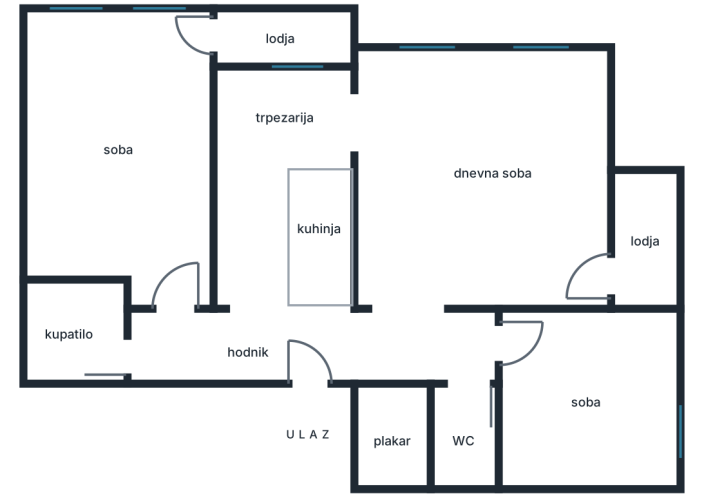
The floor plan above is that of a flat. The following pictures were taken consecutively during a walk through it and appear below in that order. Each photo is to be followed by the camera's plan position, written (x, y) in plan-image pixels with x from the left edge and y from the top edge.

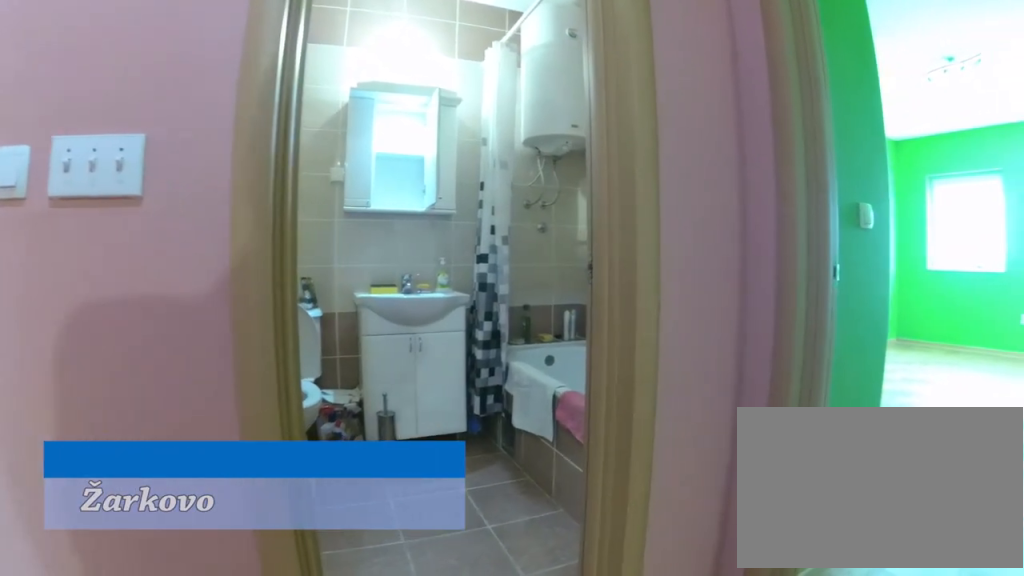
(210, 351)
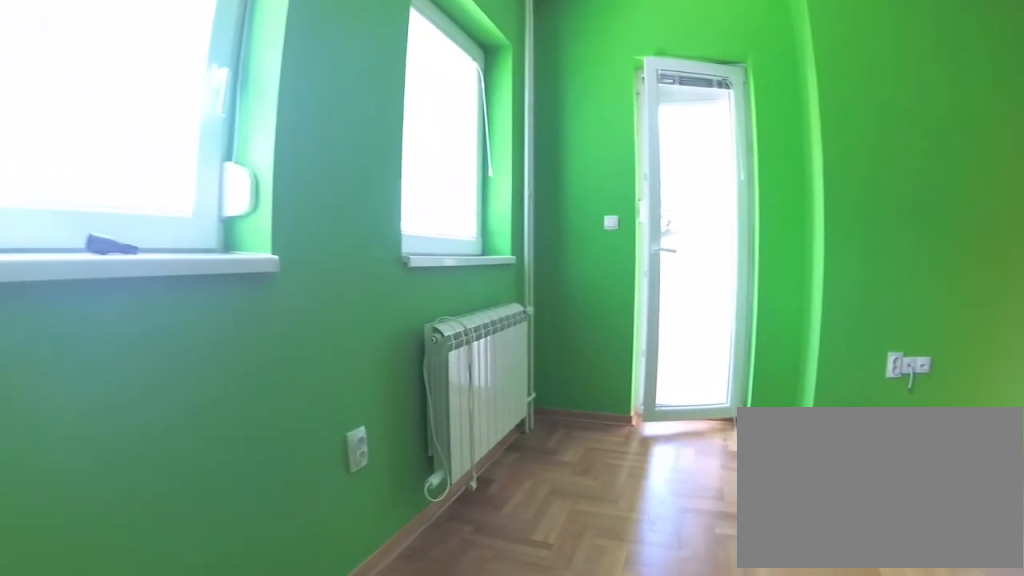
(68, 64)
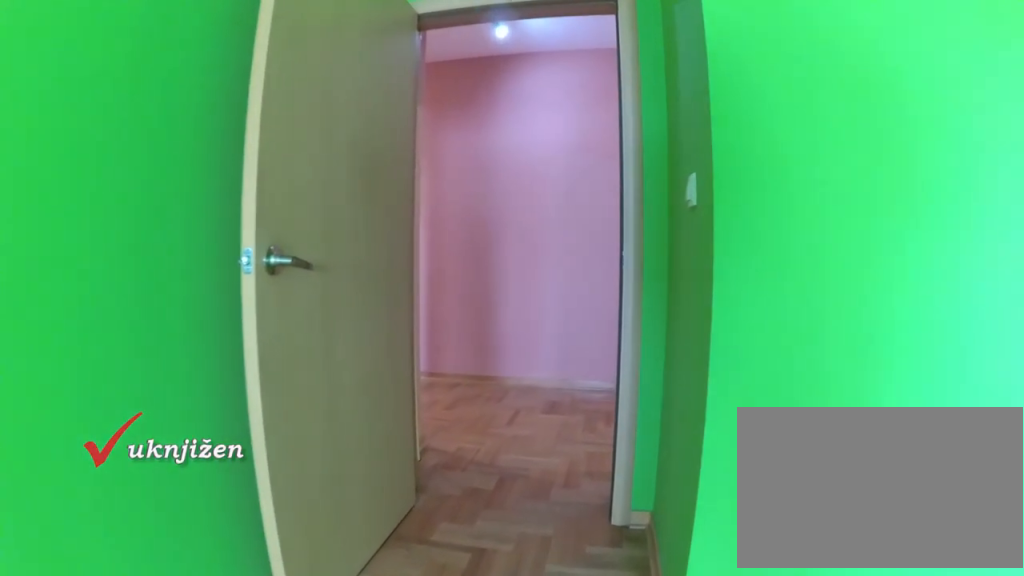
(160, 227)
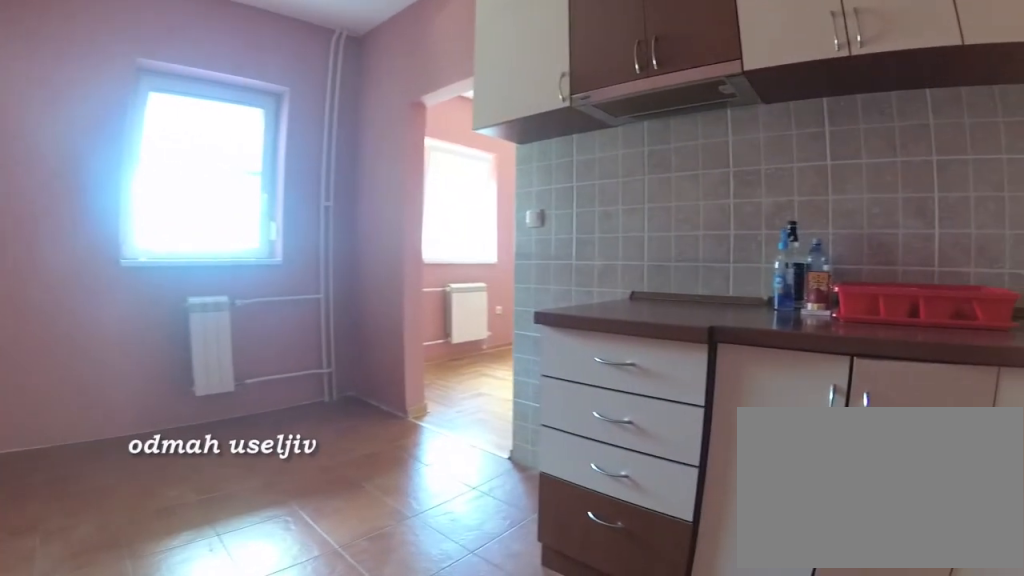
(246, 266)
